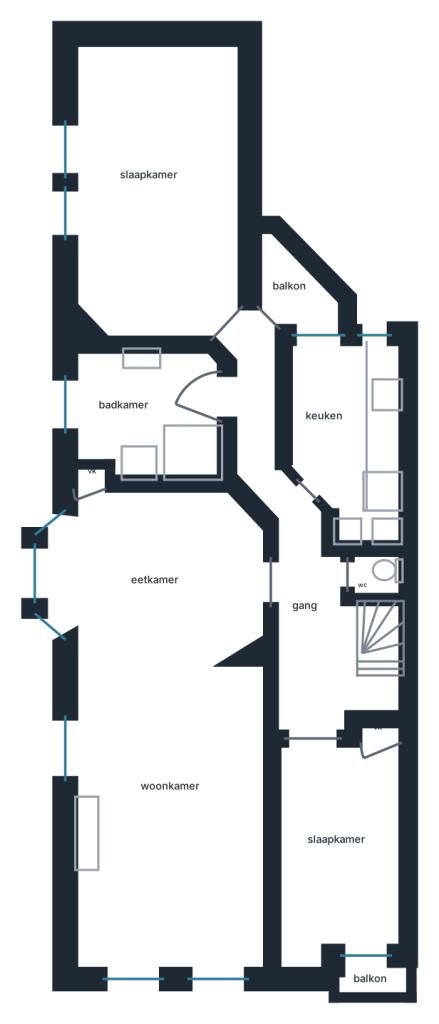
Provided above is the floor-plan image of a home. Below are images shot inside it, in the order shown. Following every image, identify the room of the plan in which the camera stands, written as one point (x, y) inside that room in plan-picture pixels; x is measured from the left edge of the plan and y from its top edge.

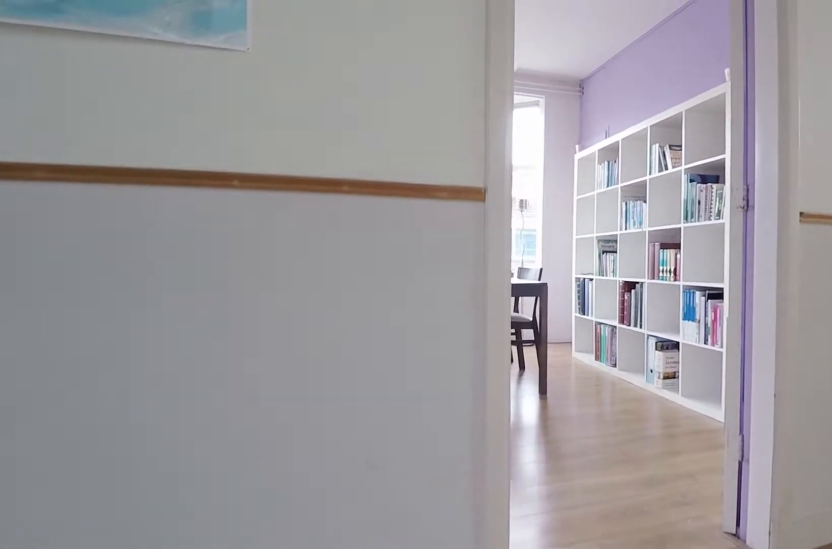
(377, 640)
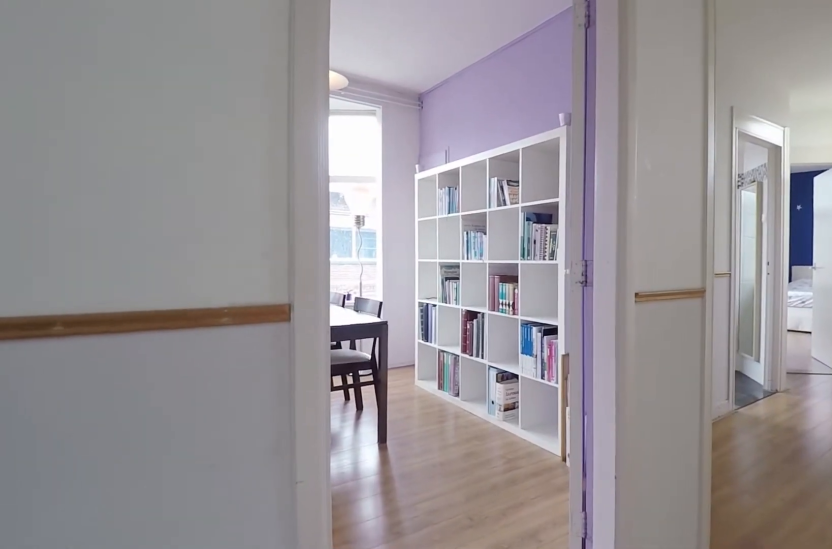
(377, 640)
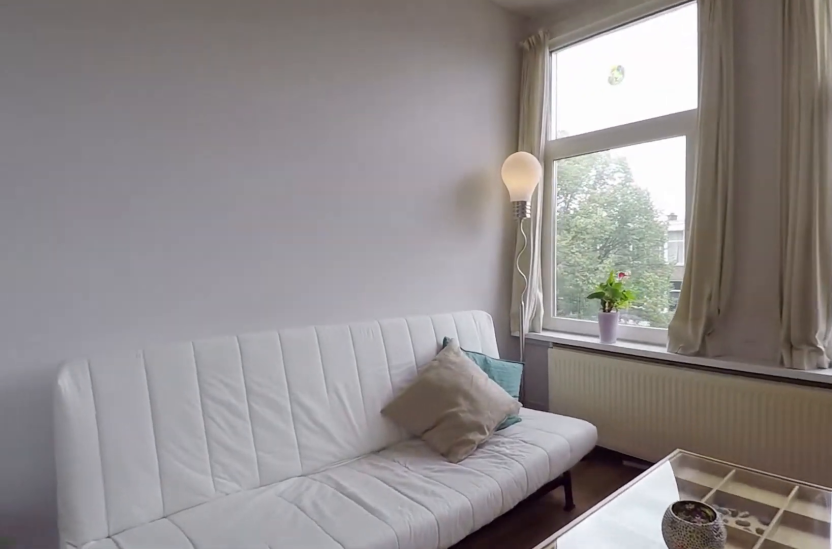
(168, 728)
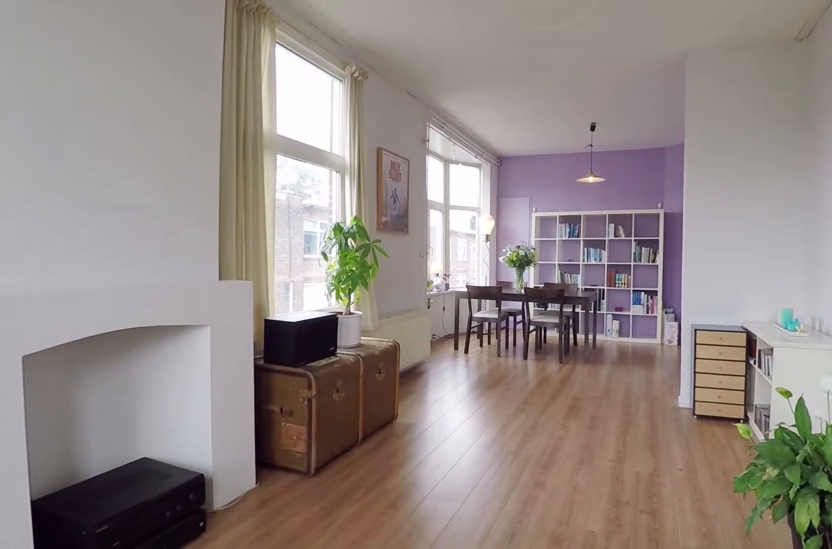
(168, 728)
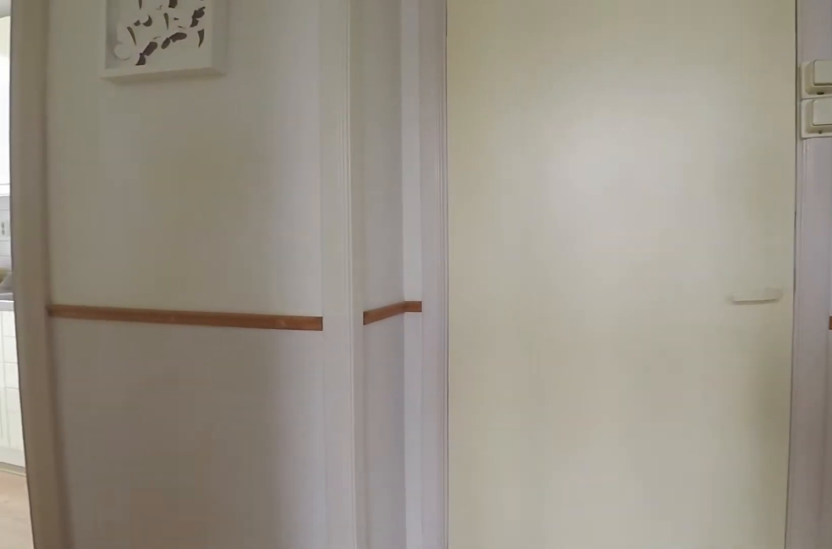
(378, 639)
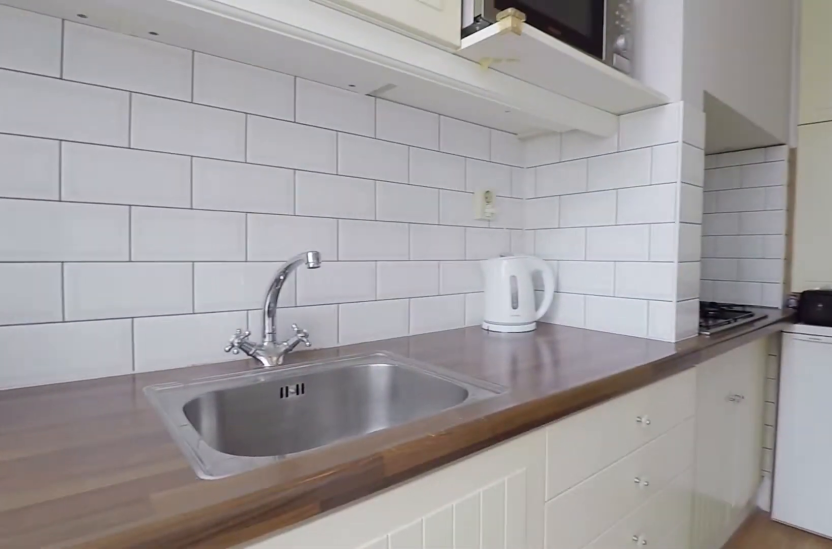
(348, 420)
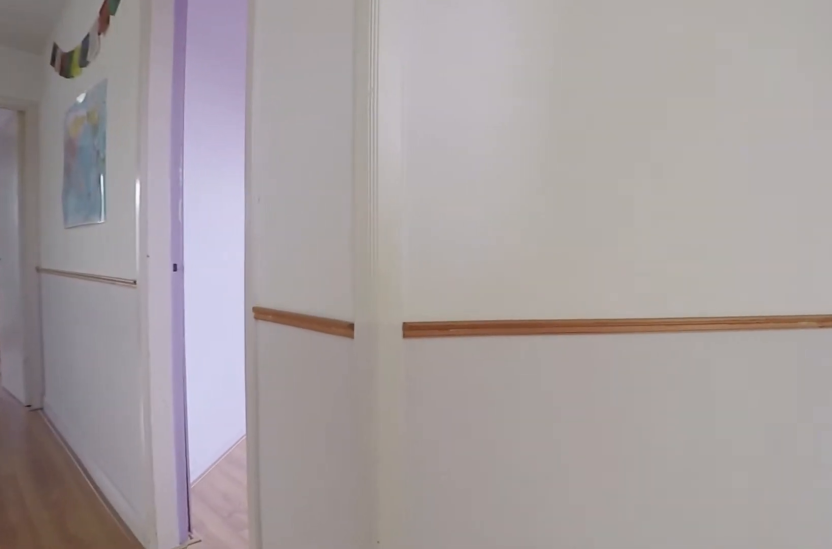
(379, 640)
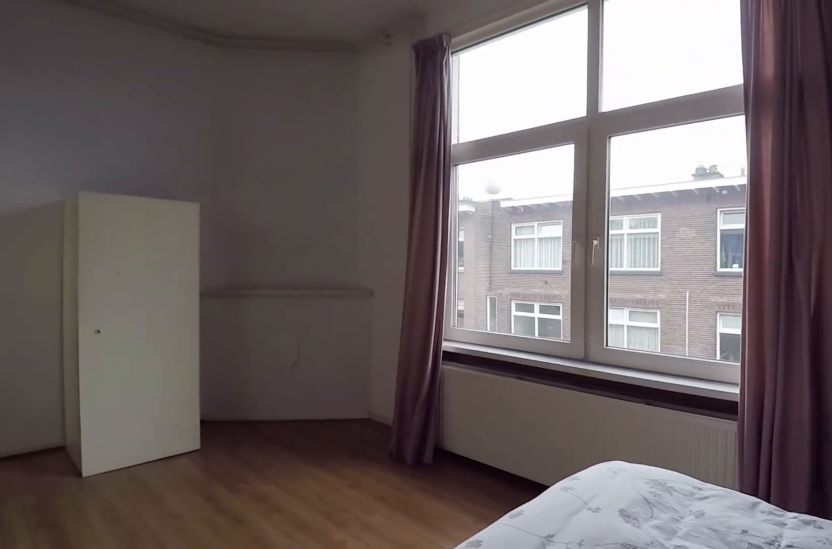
(156, 187)
